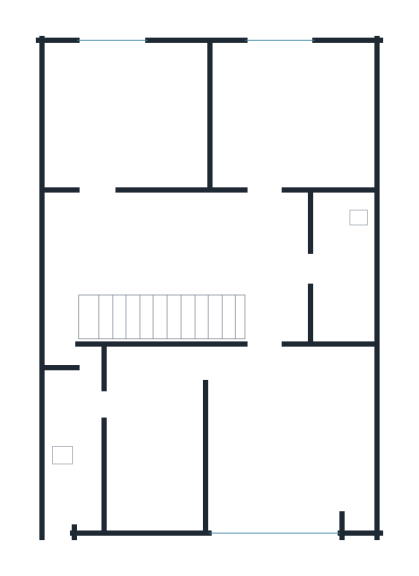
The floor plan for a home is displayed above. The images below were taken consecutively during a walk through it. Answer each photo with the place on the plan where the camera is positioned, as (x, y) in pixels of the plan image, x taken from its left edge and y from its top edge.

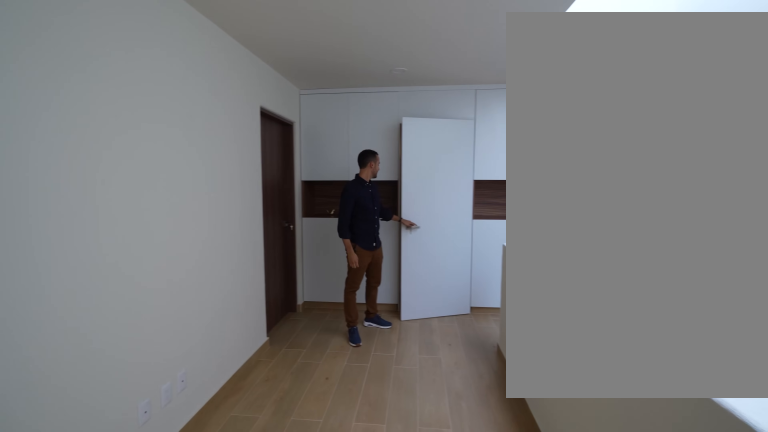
(123, 252)
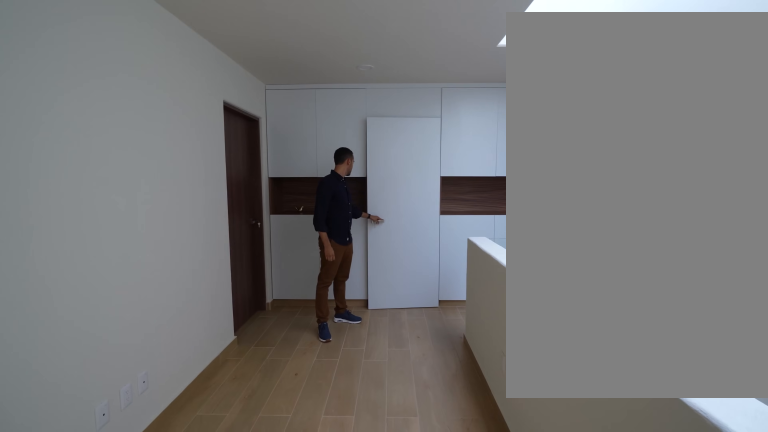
(123, 252)
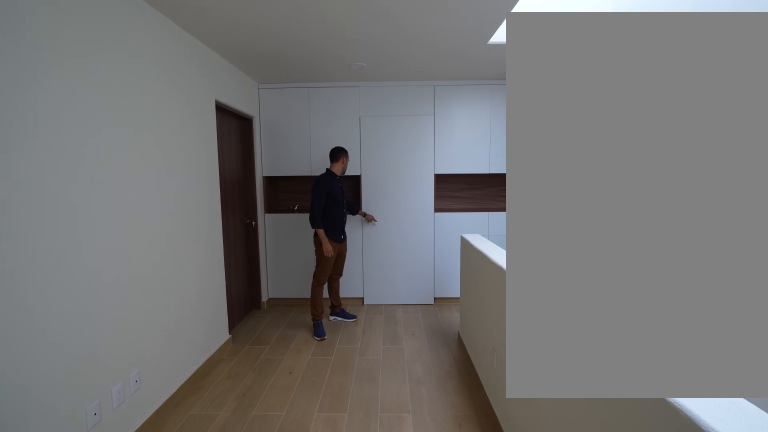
(123, 252)
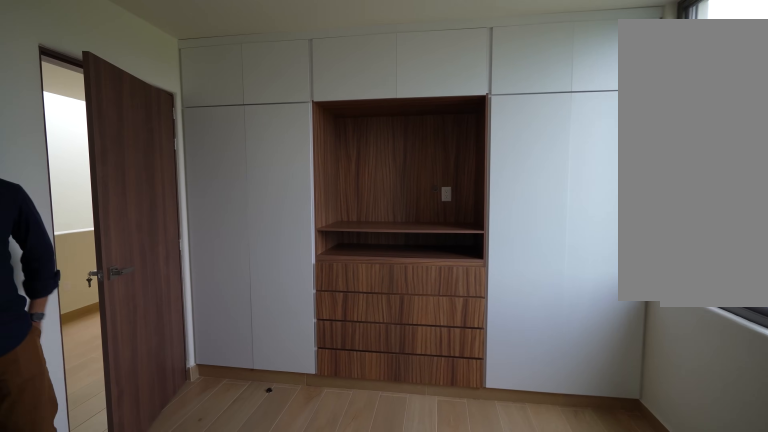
(336, 134)
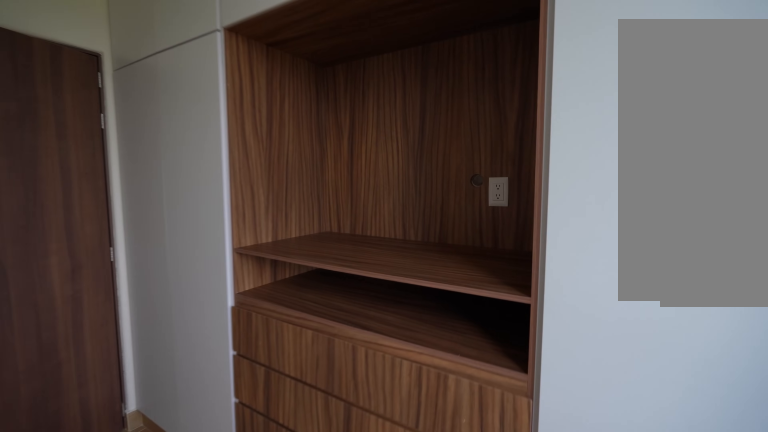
(342, 64)
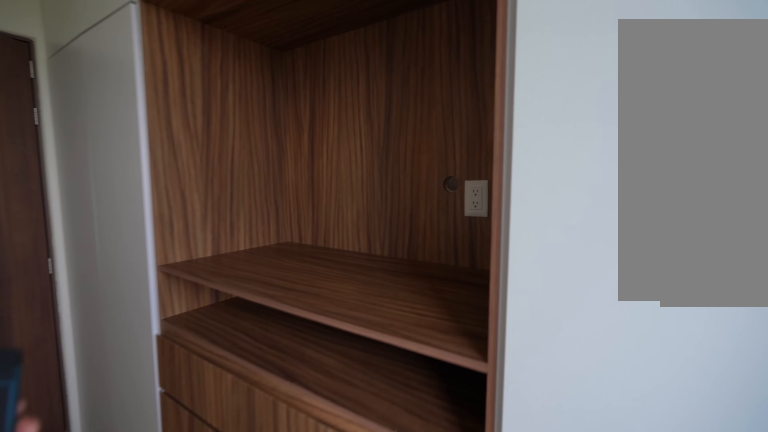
(318, 77)
